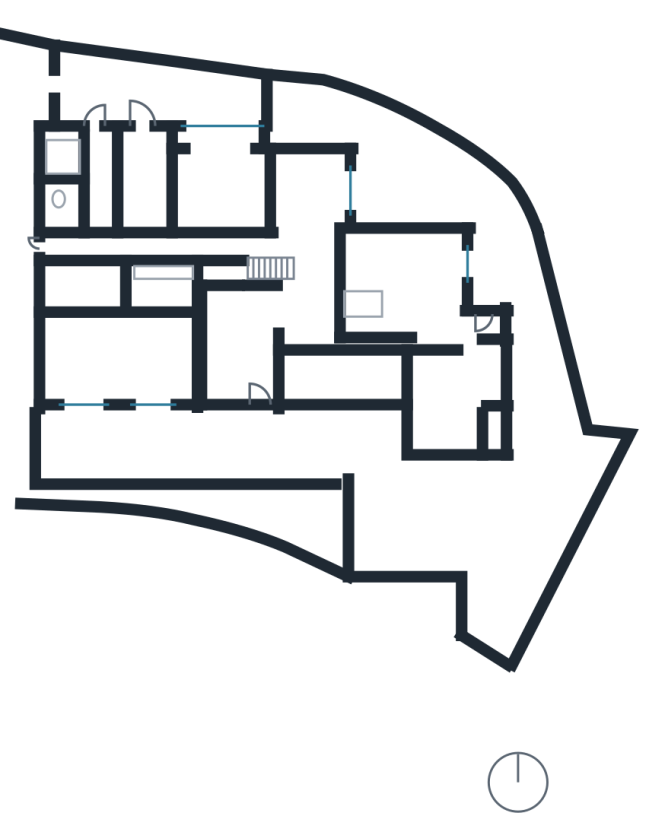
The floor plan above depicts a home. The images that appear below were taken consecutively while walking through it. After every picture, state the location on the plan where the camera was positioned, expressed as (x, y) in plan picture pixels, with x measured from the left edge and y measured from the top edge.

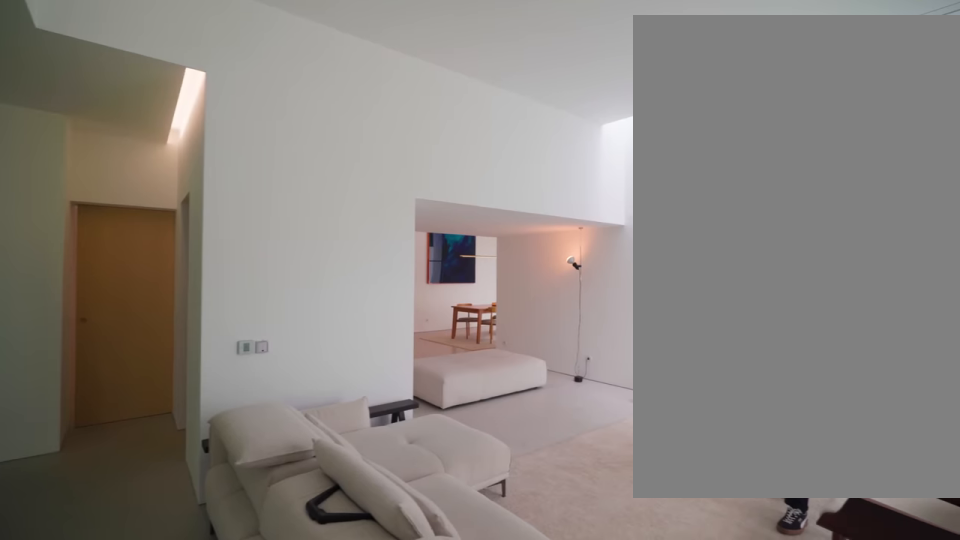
(412, 324)
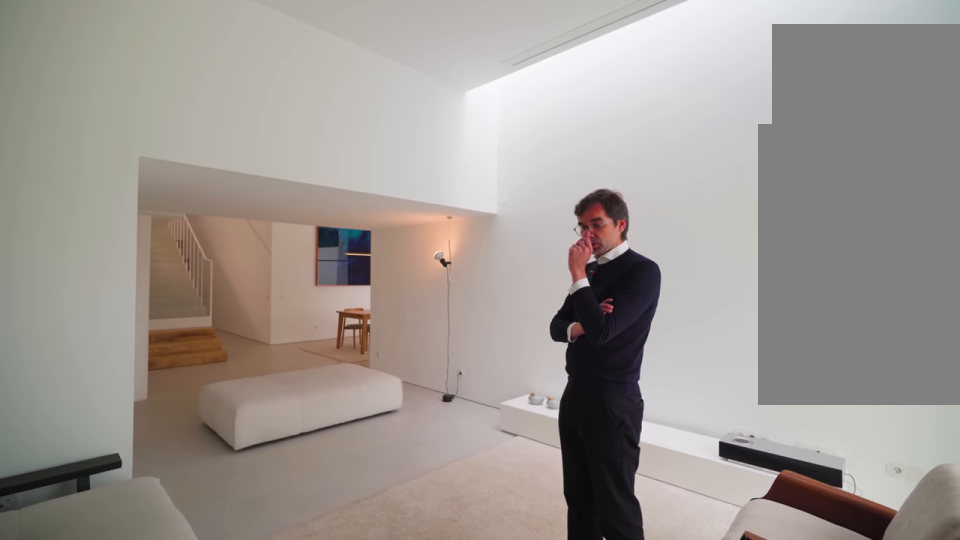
(428, 335)
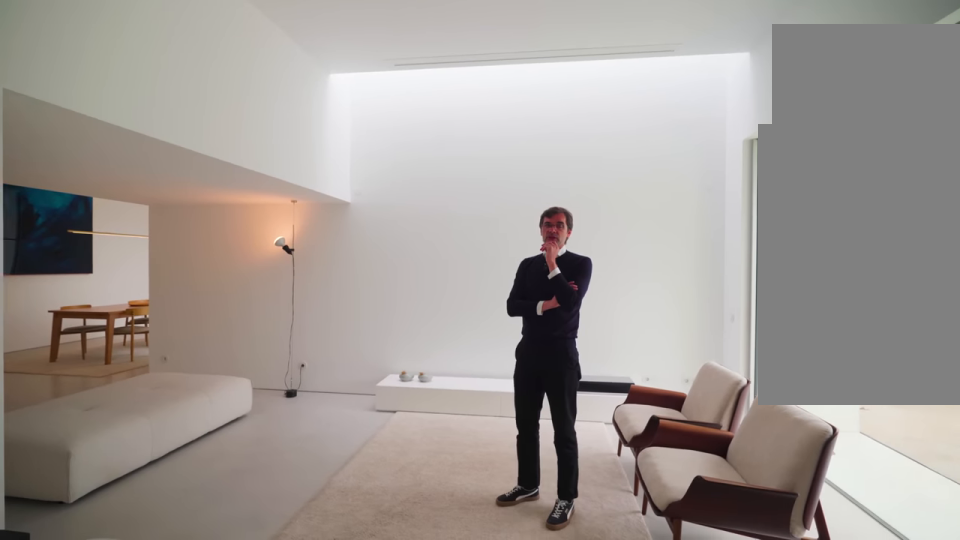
(447, 301)
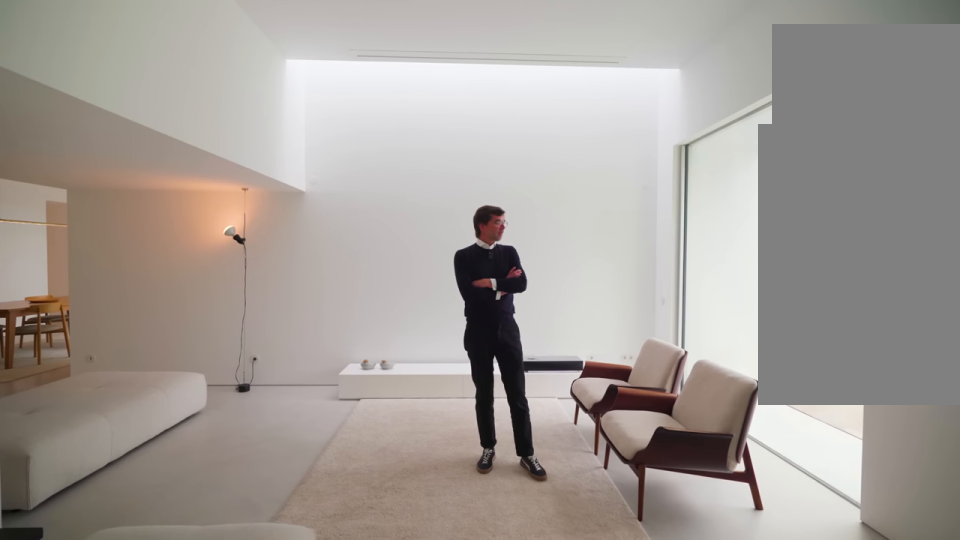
(428, 295)
